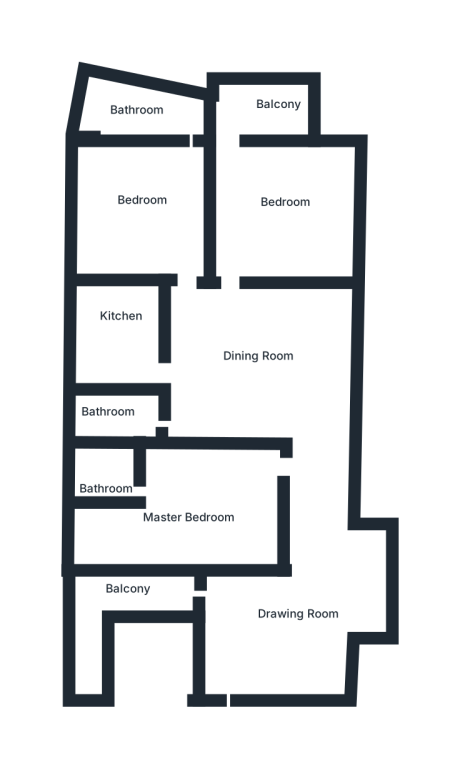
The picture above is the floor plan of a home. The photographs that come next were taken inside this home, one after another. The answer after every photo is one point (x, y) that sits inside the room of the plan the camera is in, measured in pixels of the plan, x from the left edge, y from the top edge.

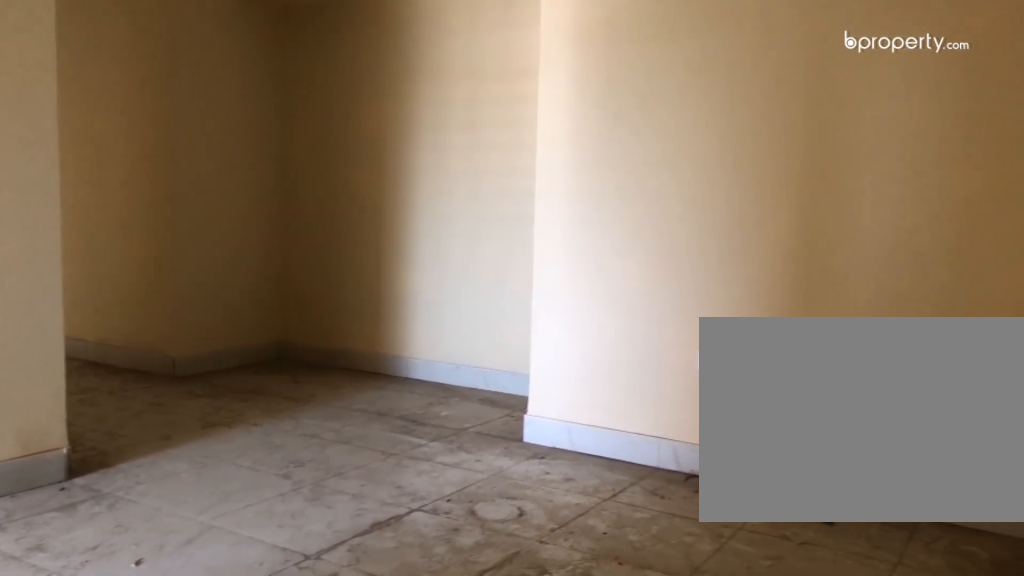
(287, 633)
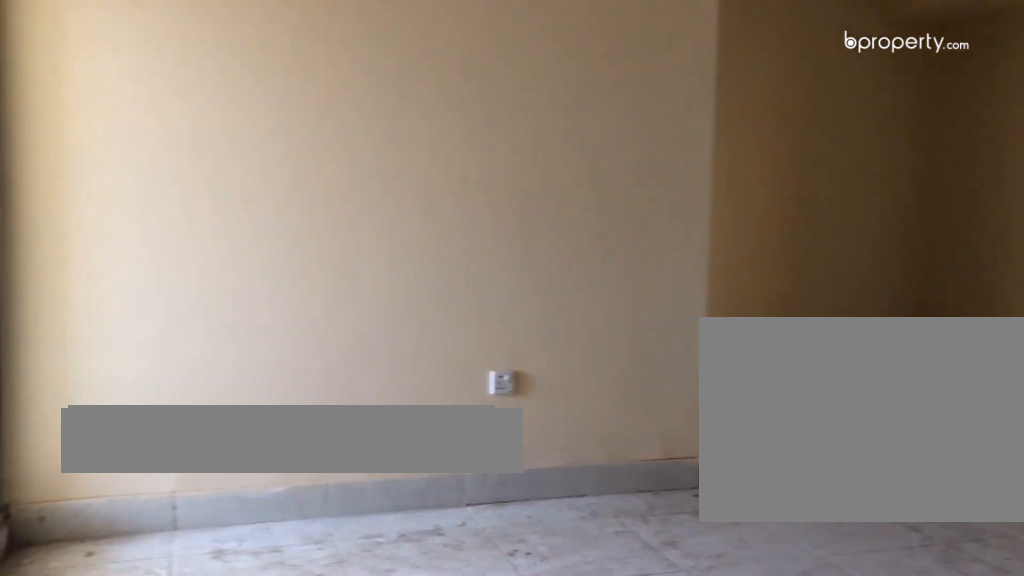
(287, 633)
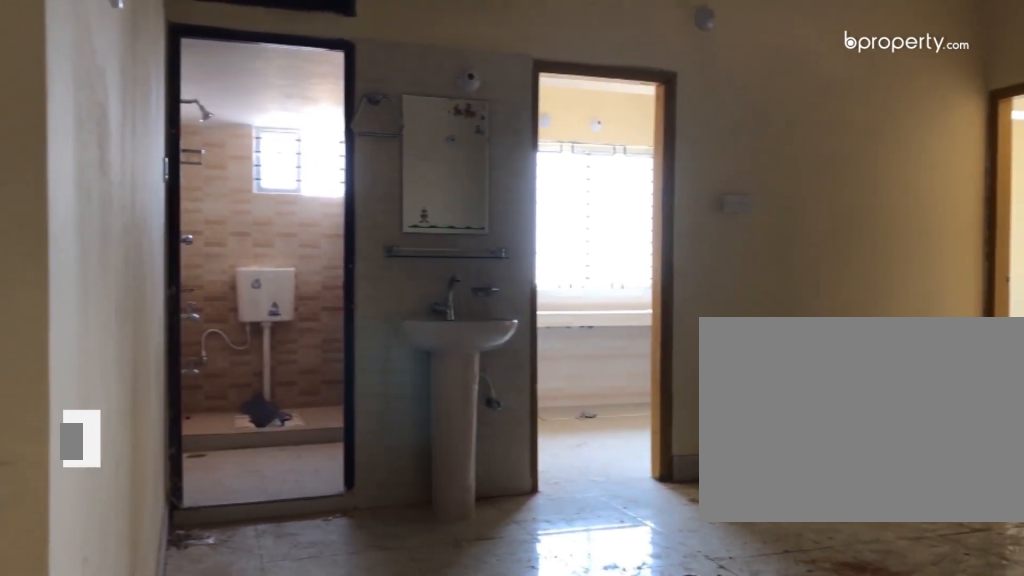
(275, 363)
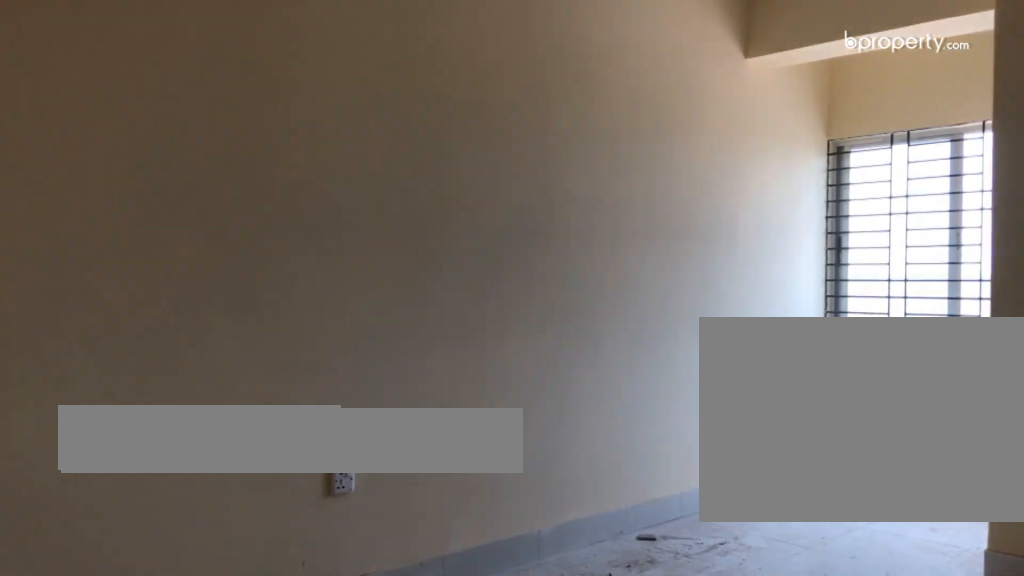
(203, 504)
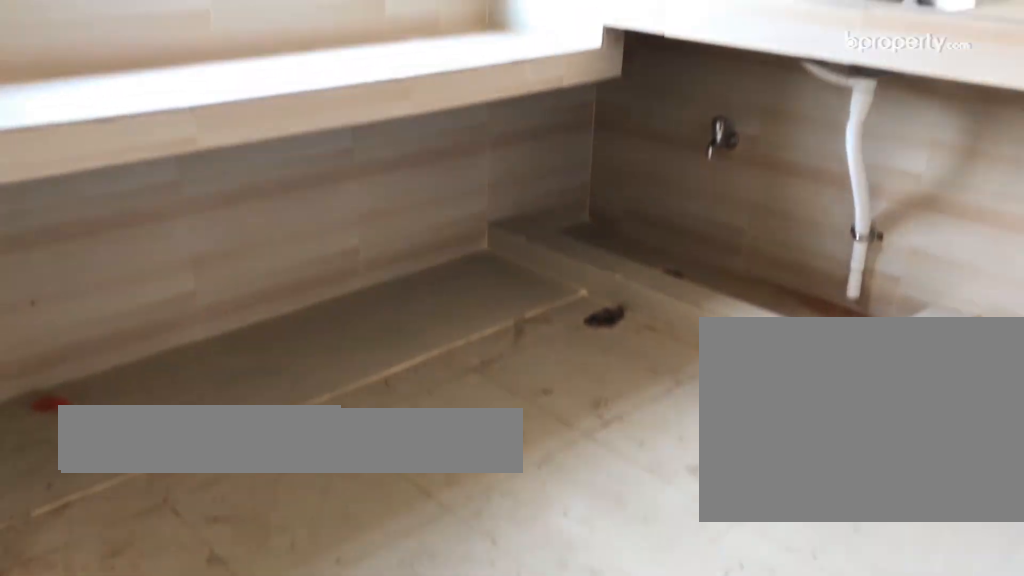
(128, 342)
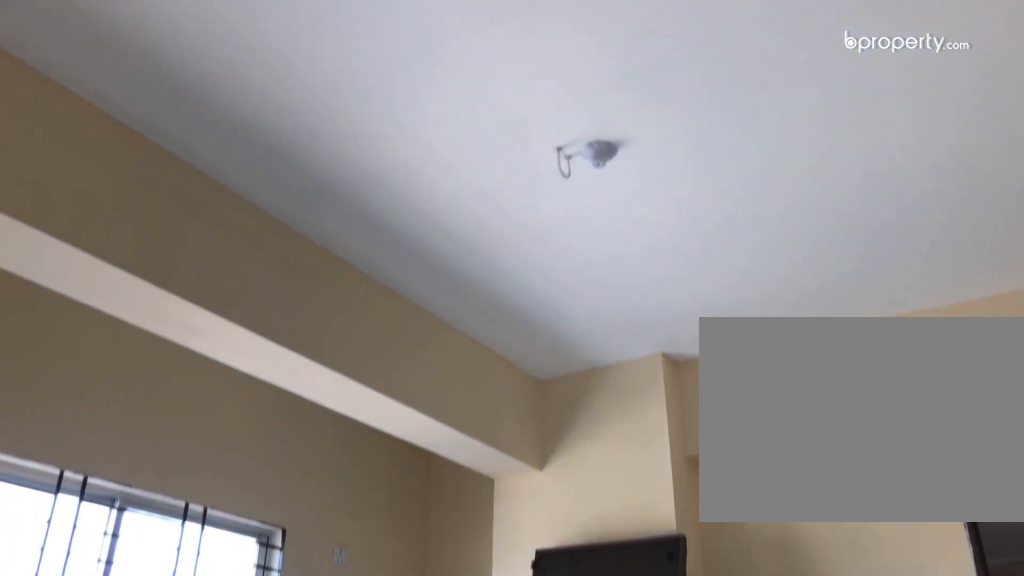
(177, 171)
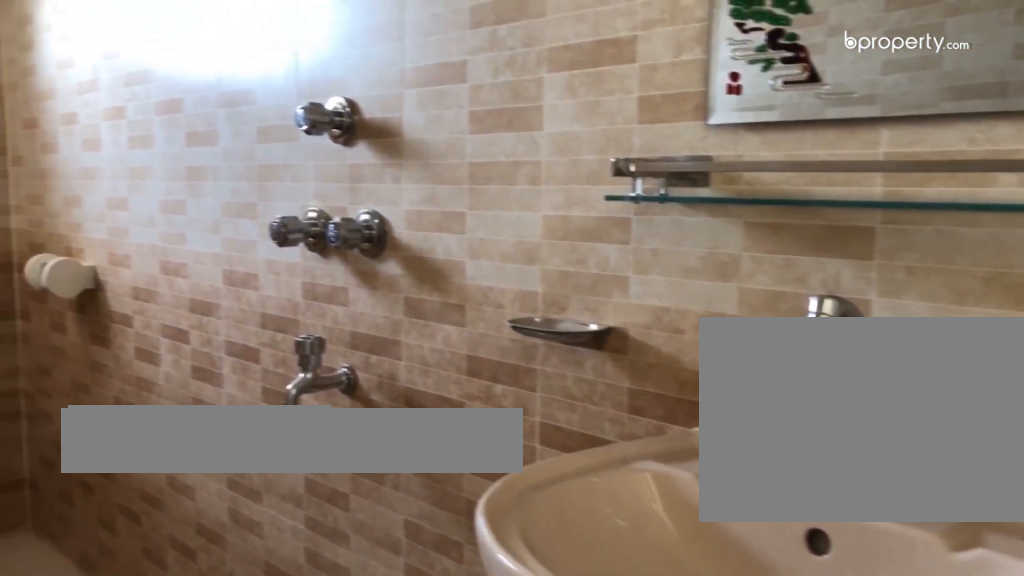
(148, 116)
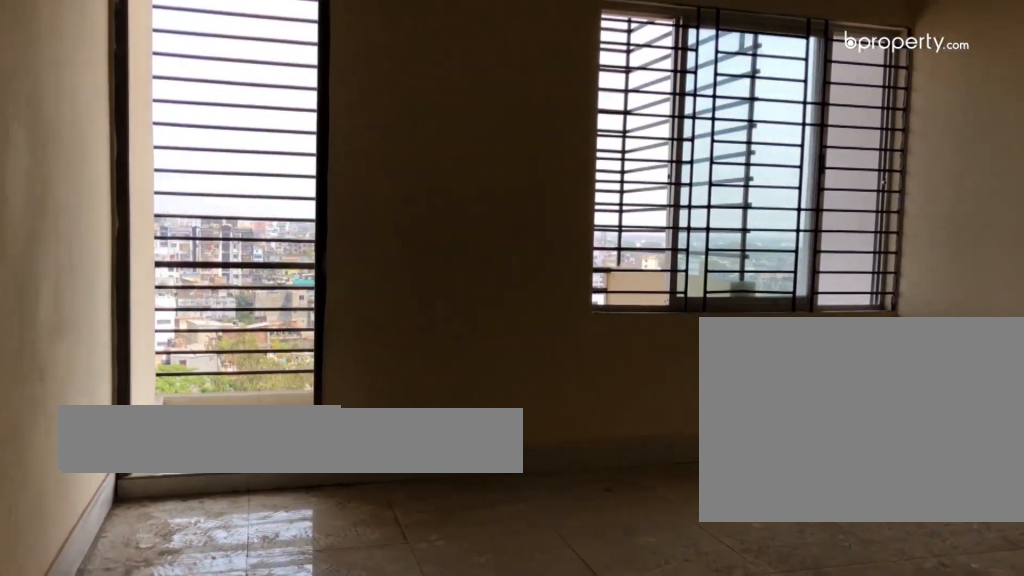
(273, 223)
